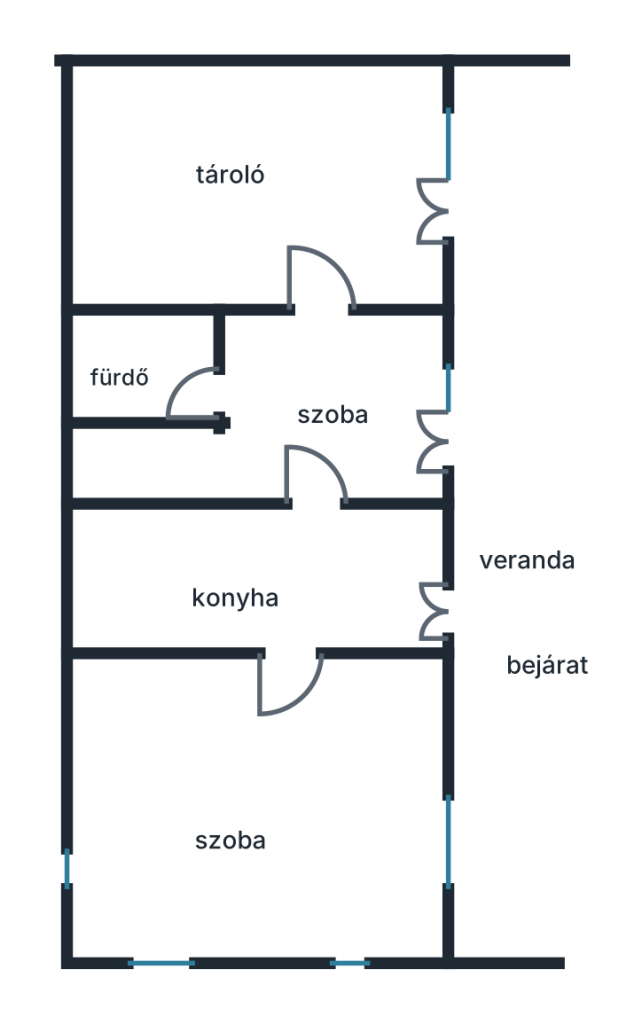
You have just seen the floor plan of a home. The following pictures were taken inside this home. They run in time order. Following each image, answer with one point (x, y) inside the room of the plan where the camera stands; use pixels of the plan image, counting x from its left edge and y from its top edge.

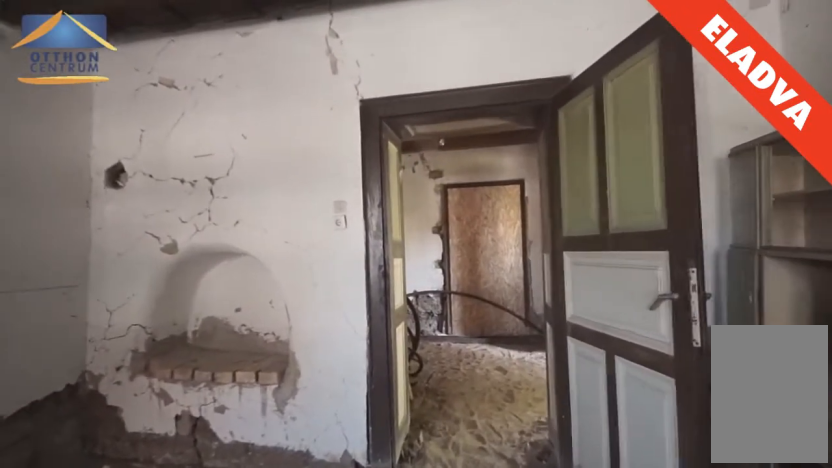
(287, 841)
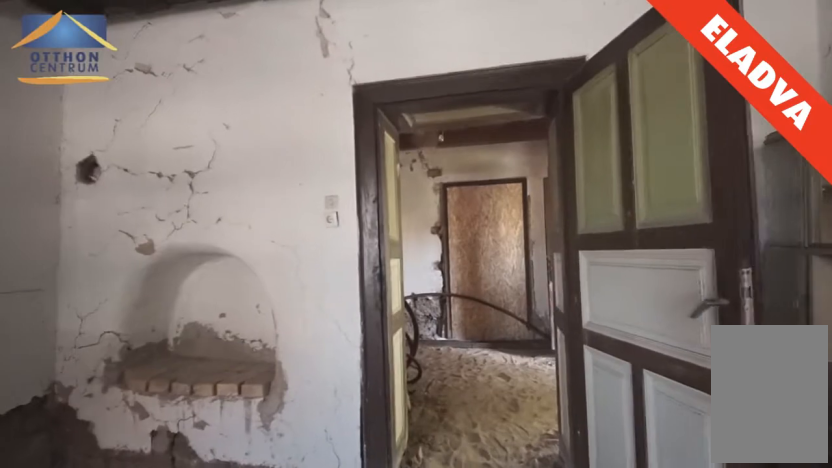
(284, 822)
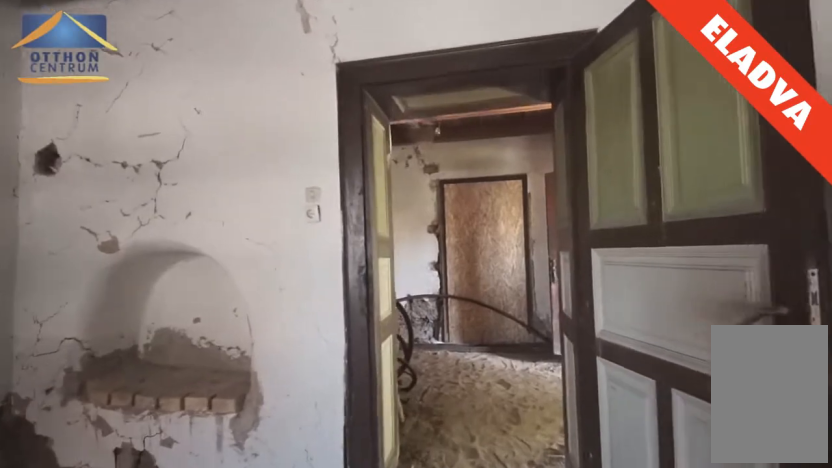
(283, 806)
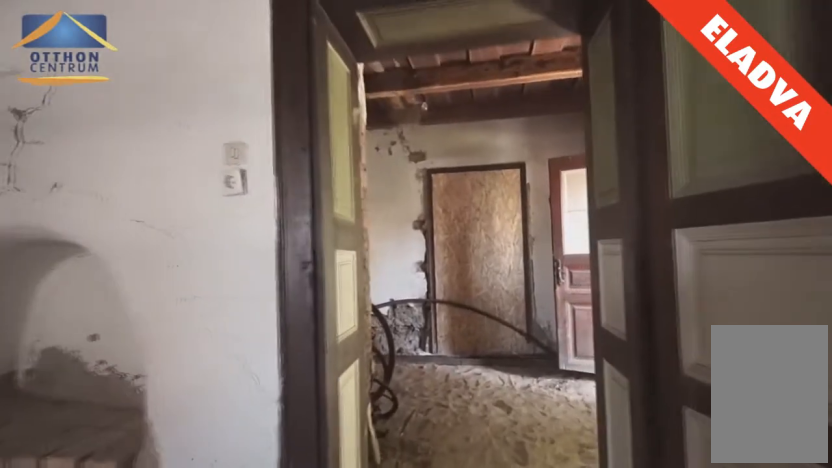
(277, 753)
